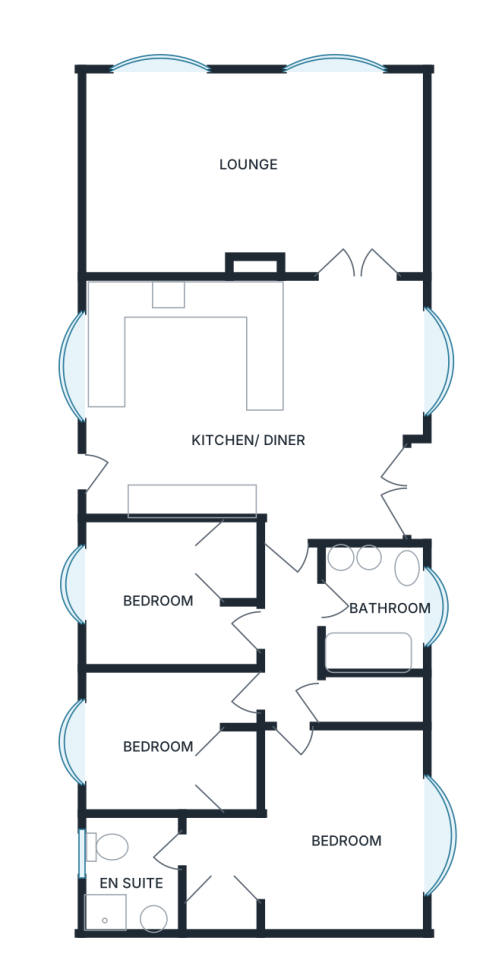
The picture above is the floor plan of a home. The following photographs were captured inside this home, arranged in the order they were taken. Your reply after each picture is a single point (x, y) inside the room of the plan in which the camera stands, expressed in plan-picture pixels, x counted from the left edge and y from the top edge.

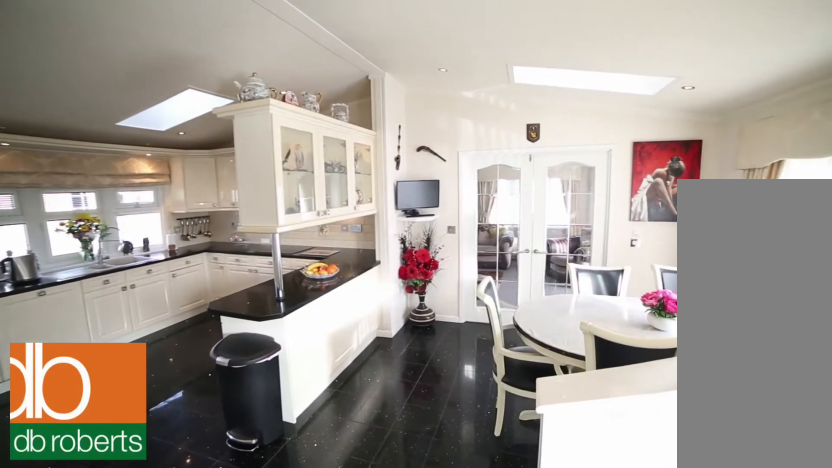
(256, 404)
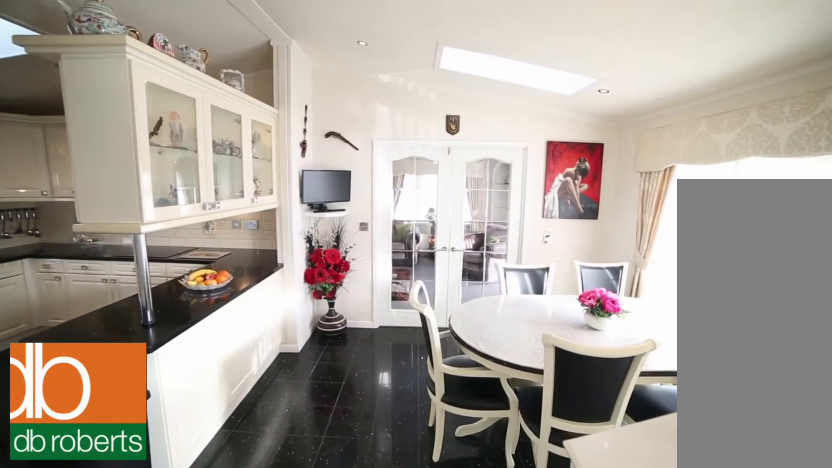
(256, 404)
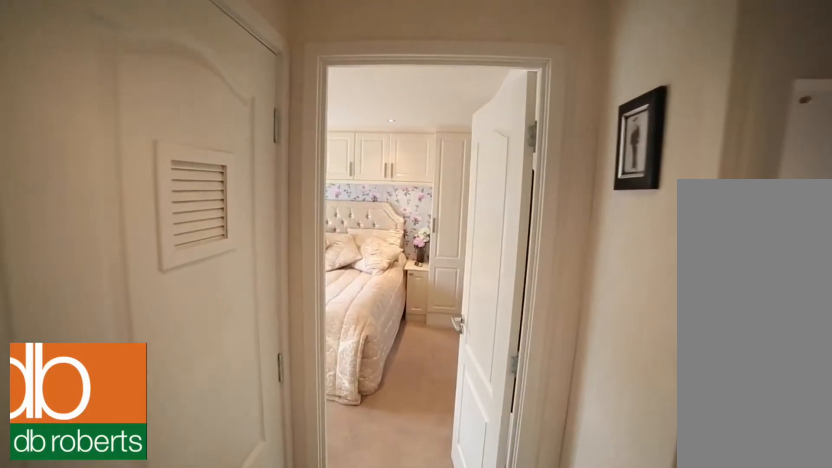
(289, 643)
